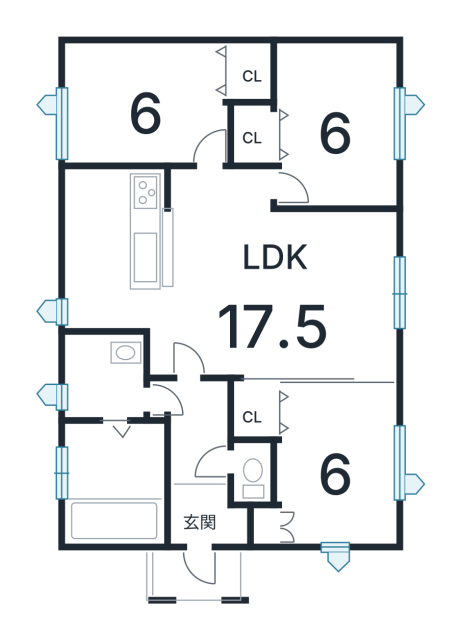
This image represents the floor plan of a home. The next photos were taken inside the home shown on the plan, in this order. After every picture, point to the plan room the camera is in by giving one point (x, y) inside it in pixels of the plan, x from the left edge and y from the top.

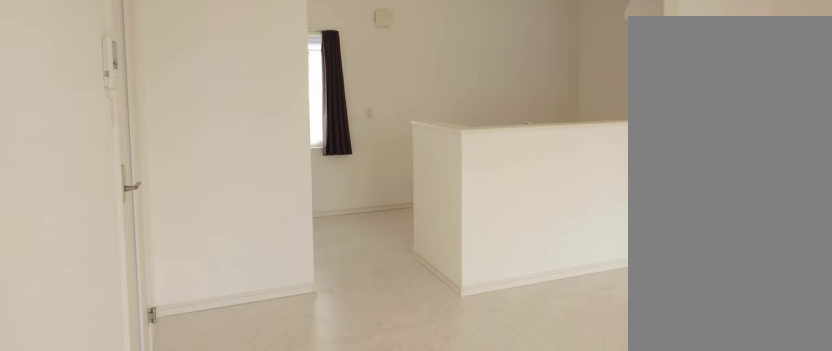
(273, 328)
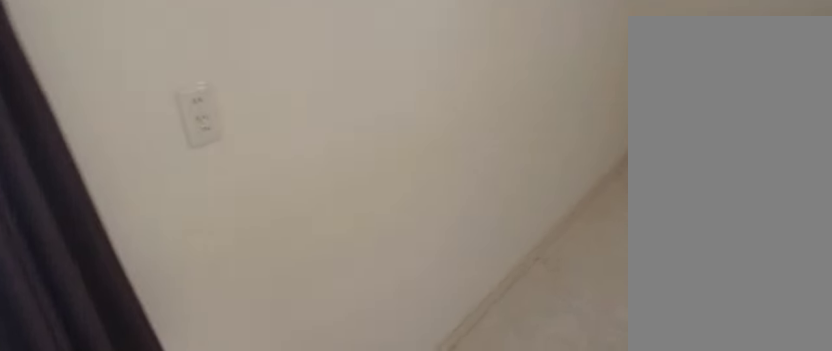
(103, 264)
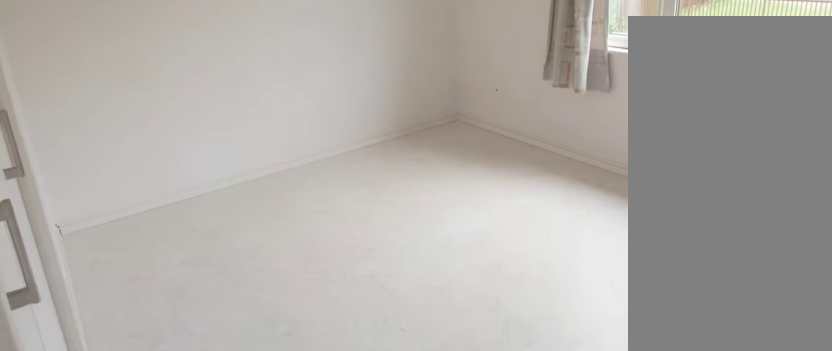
(339, 129)
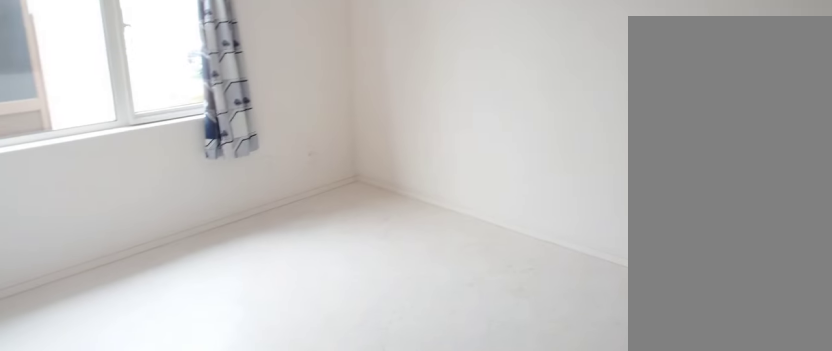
(142, 112)
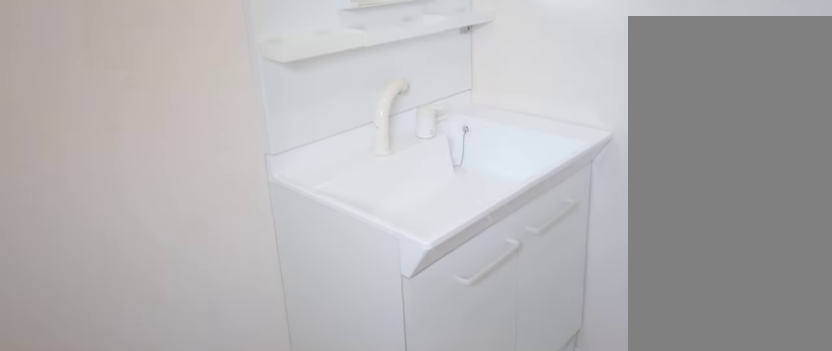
(93, 389)
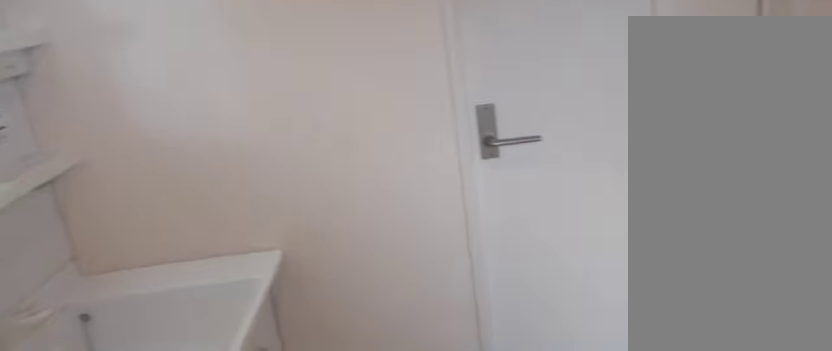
(93, 389)
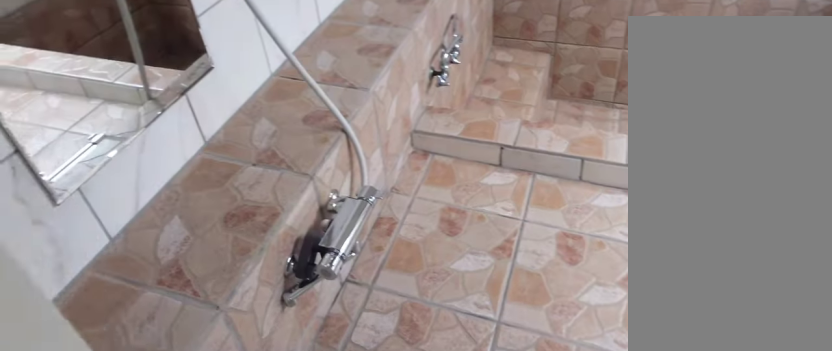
(110, 493)
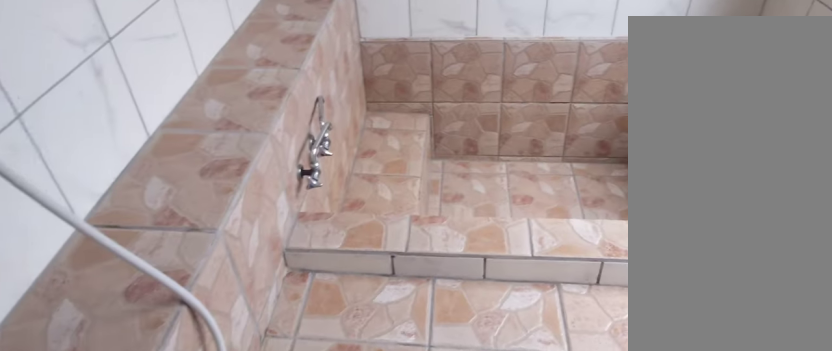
(110, 493)
